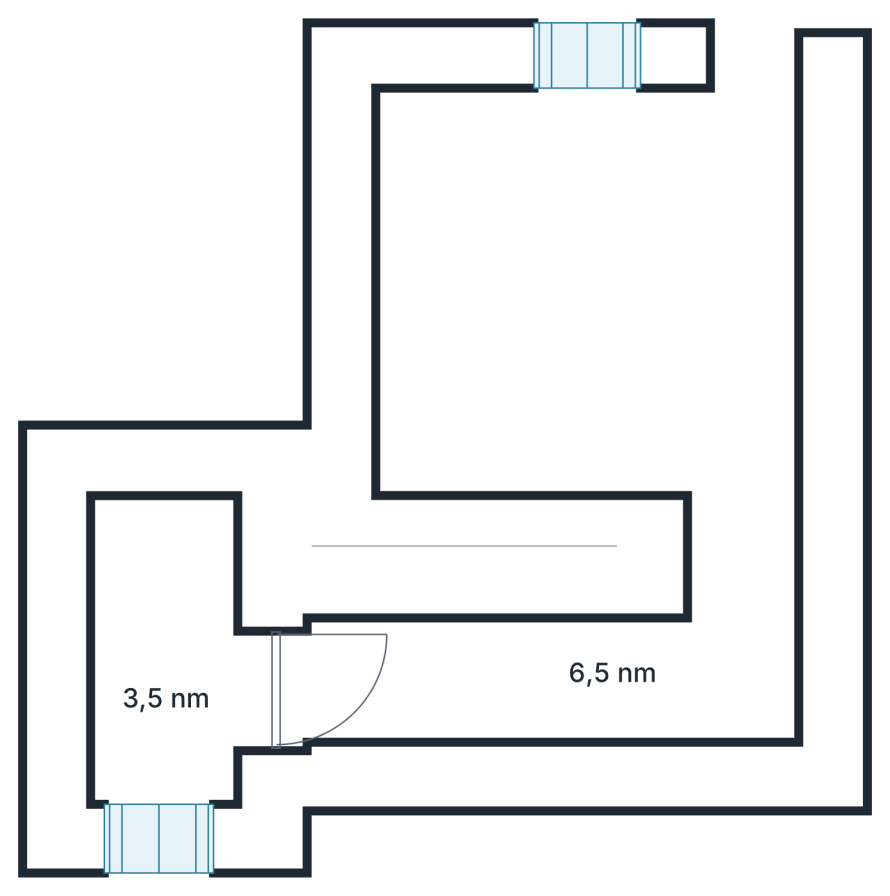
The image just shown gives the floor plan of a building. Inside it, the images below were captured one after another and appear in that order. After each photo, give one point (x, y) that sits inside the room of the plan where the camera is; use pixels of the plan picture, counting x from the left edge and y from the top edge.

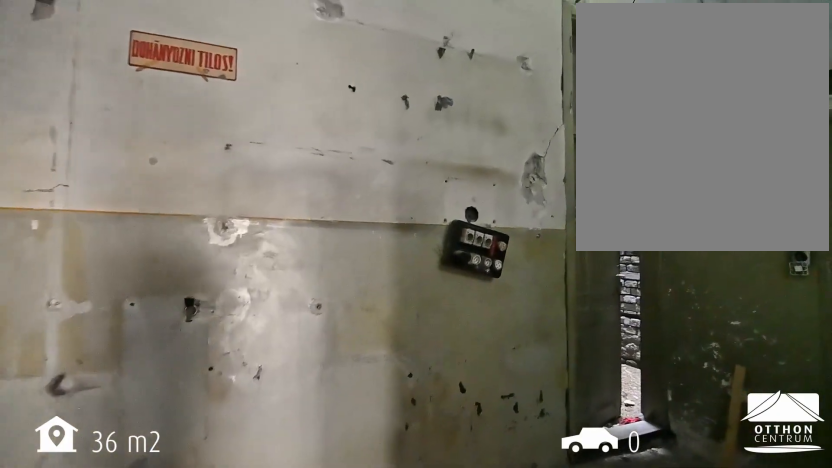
(553, 677)
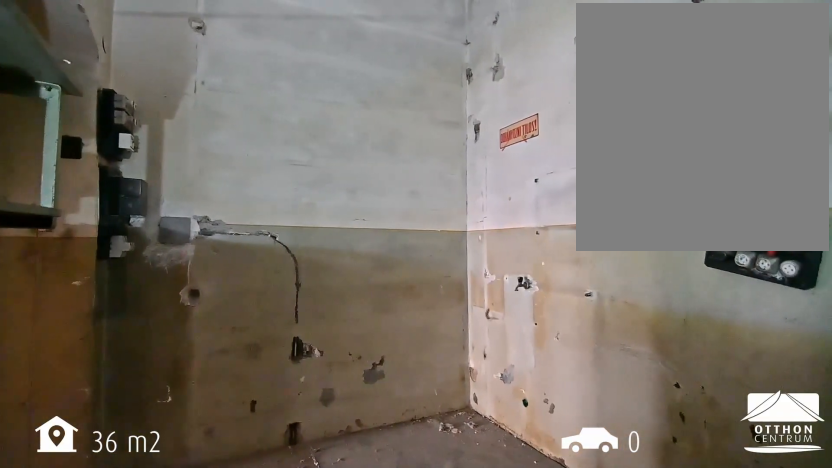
(553, 677)
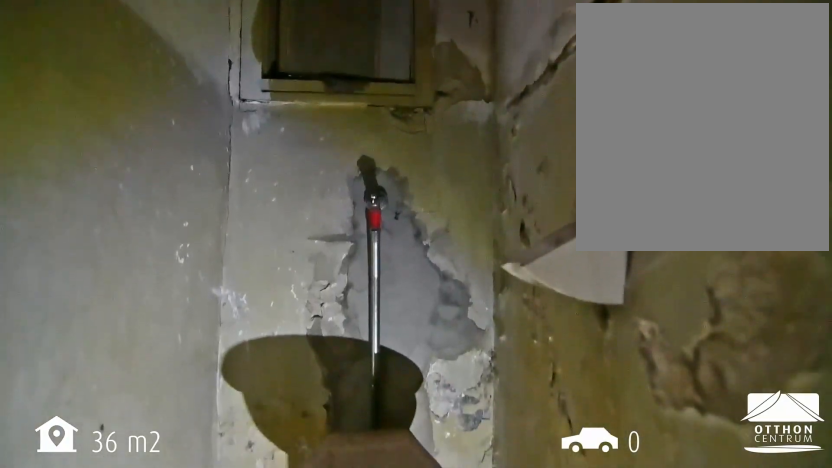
(166, 654)
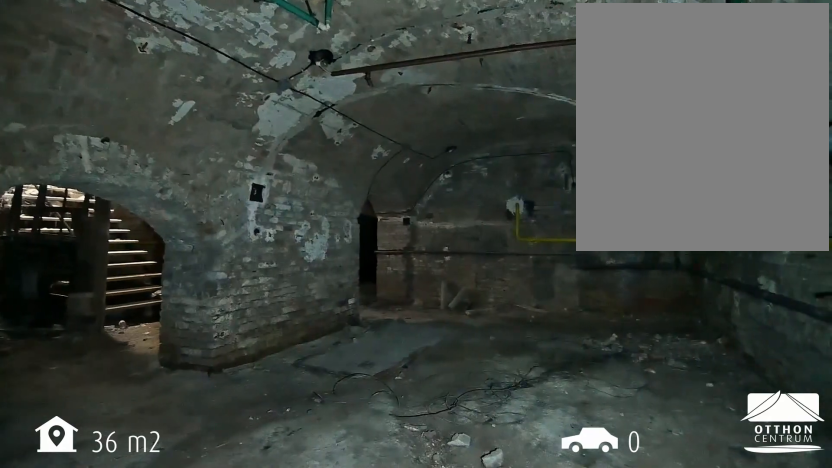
(594, 277)
